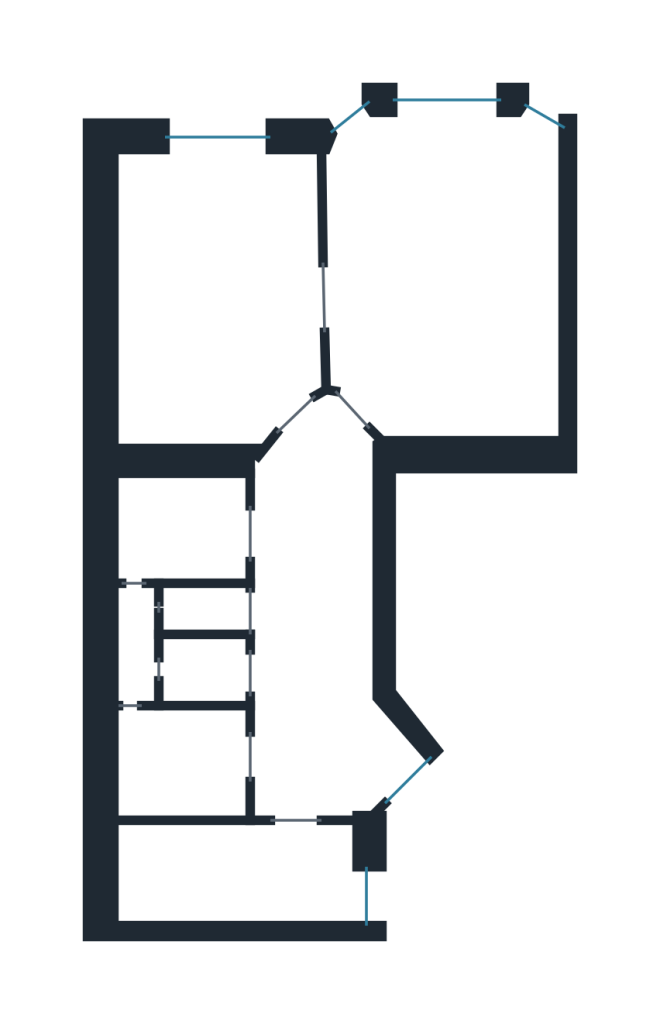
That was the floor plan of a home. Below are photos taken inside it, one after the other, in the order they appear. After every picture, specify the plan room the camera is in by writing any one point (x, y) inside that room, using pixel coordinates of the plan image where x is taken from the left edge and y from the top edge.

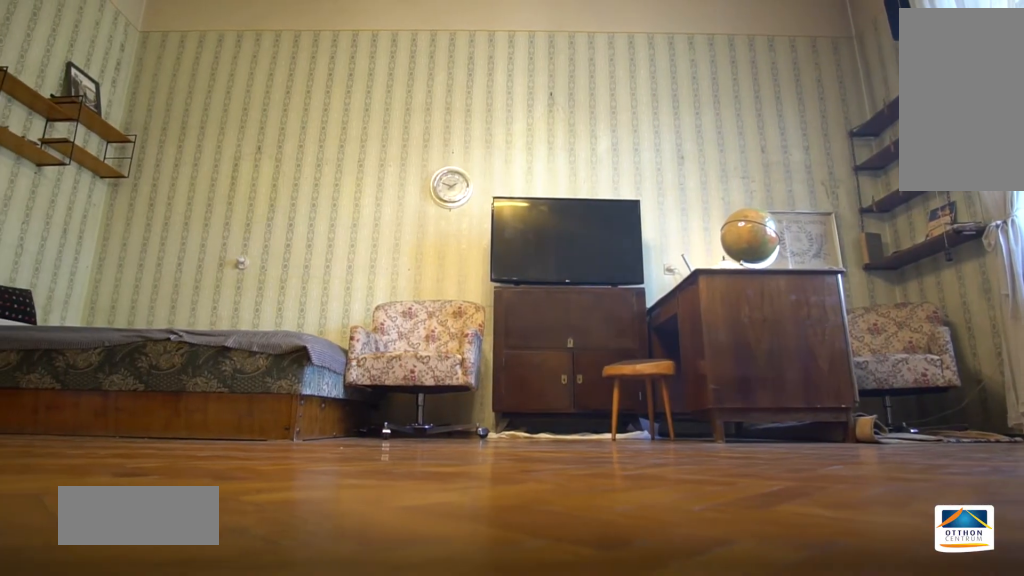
(235, 292)
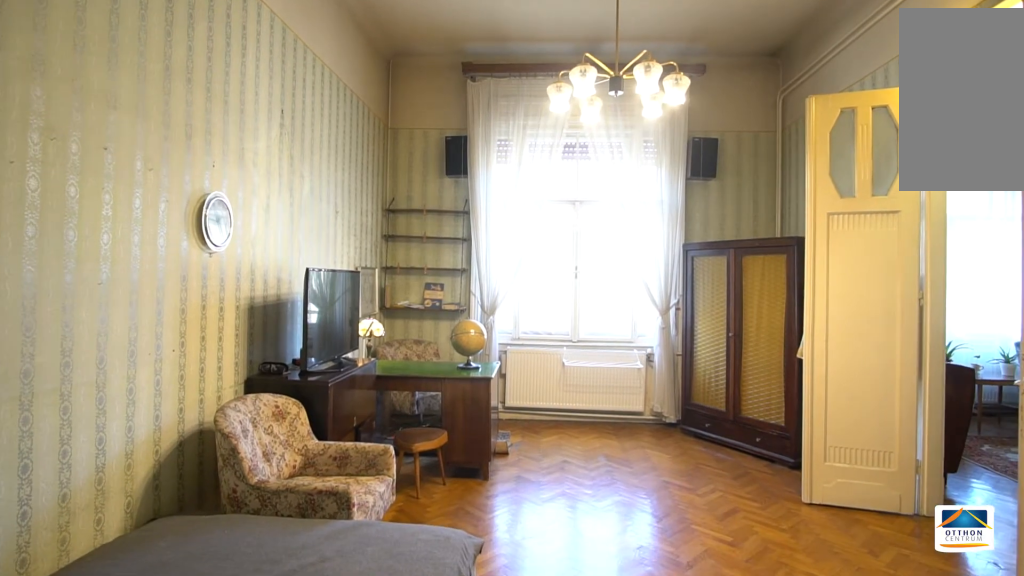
(234, 291)
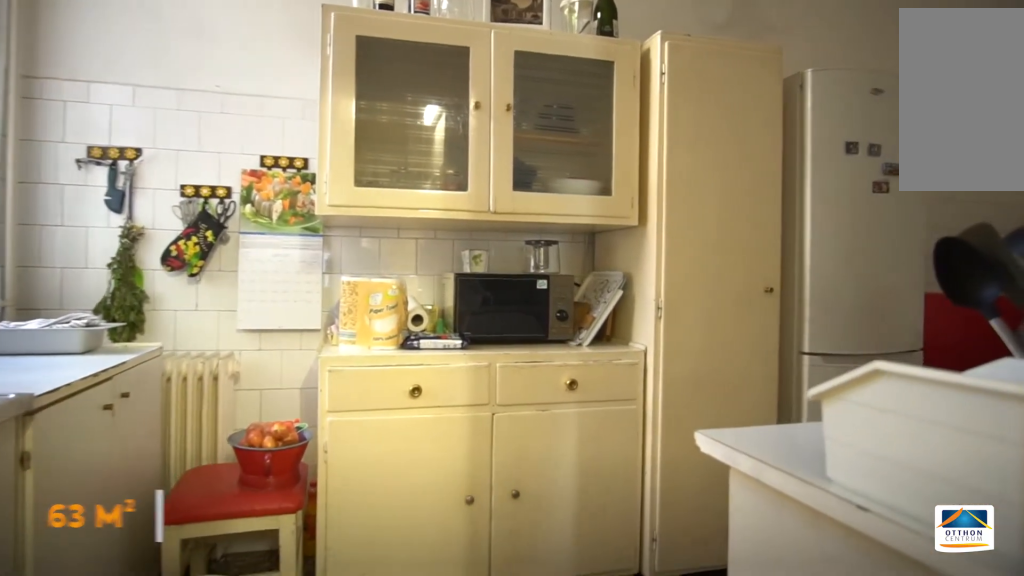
(240, 876)
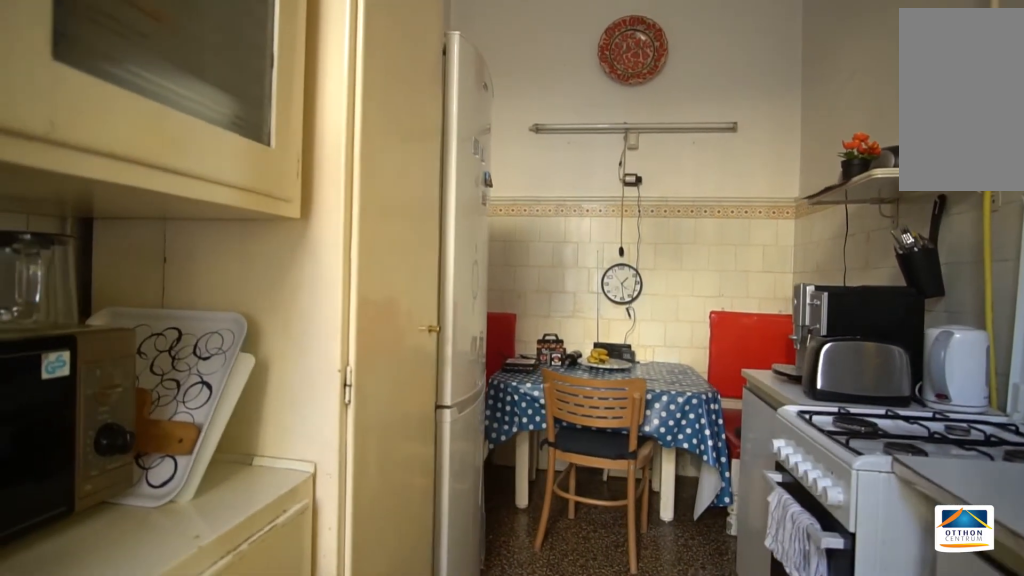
(241, 875)
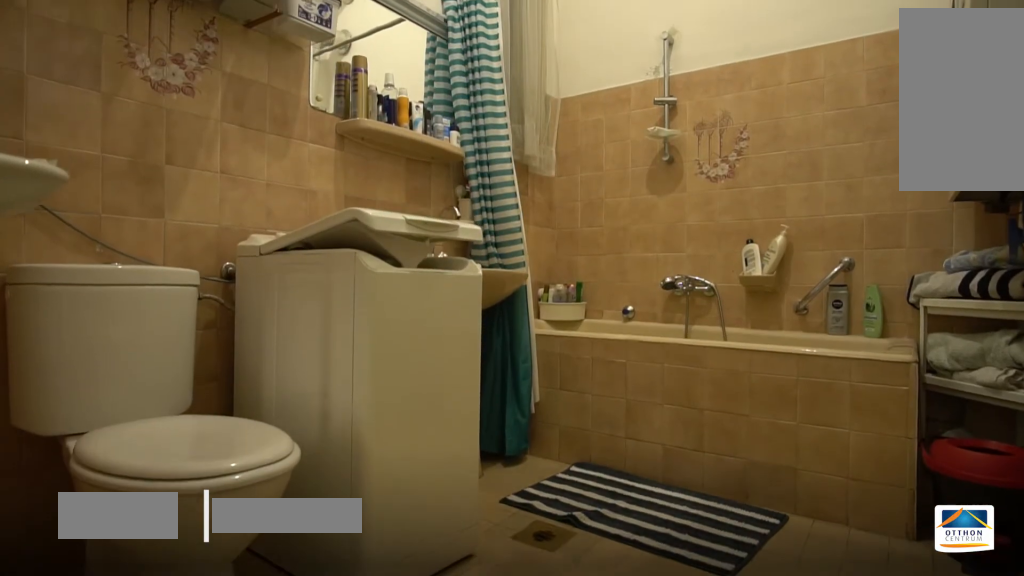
(186, 525)
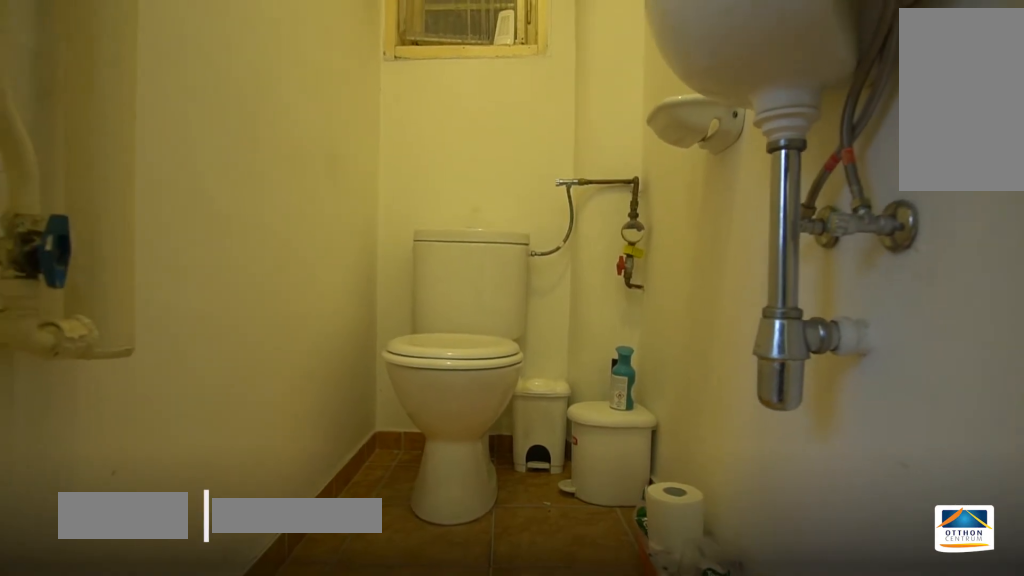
(185, 606)
